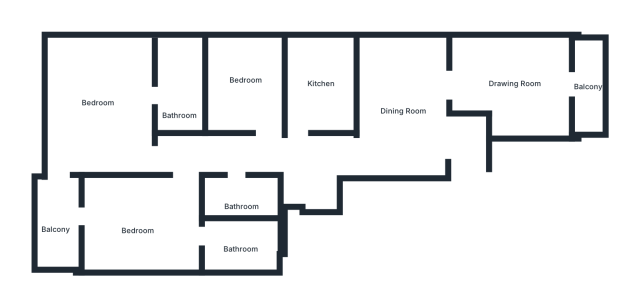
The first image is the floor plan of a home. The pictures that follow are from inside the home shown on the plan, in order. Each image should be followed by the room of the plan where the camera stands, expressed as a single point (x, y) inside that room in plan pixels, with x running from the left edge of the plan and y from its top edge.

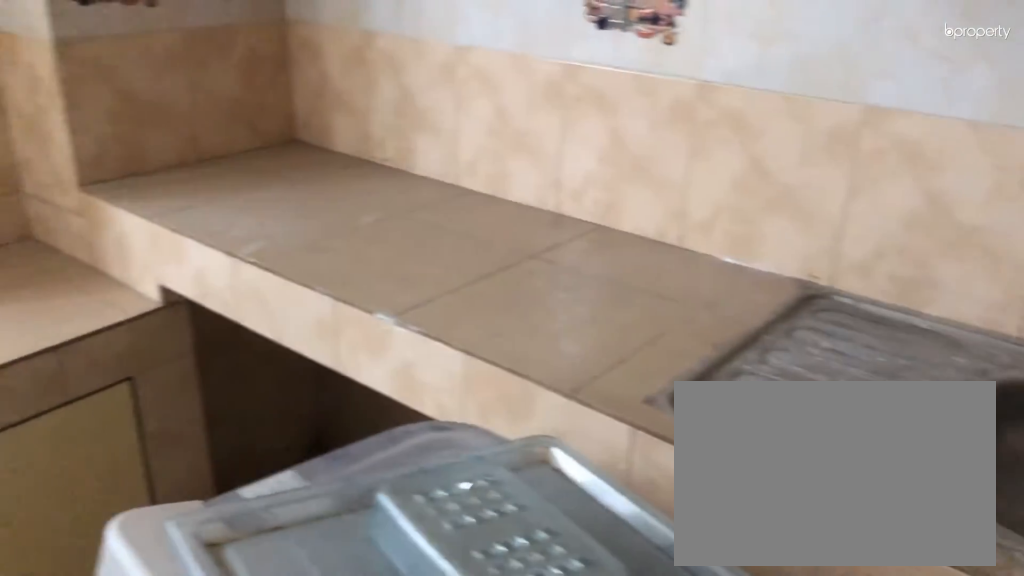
(325, 86)
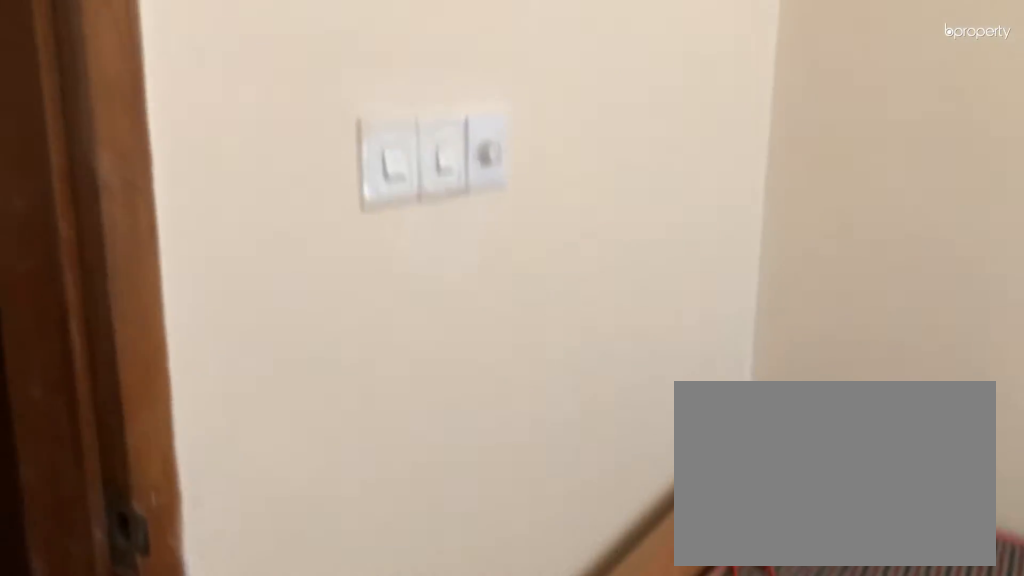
(248, 87)
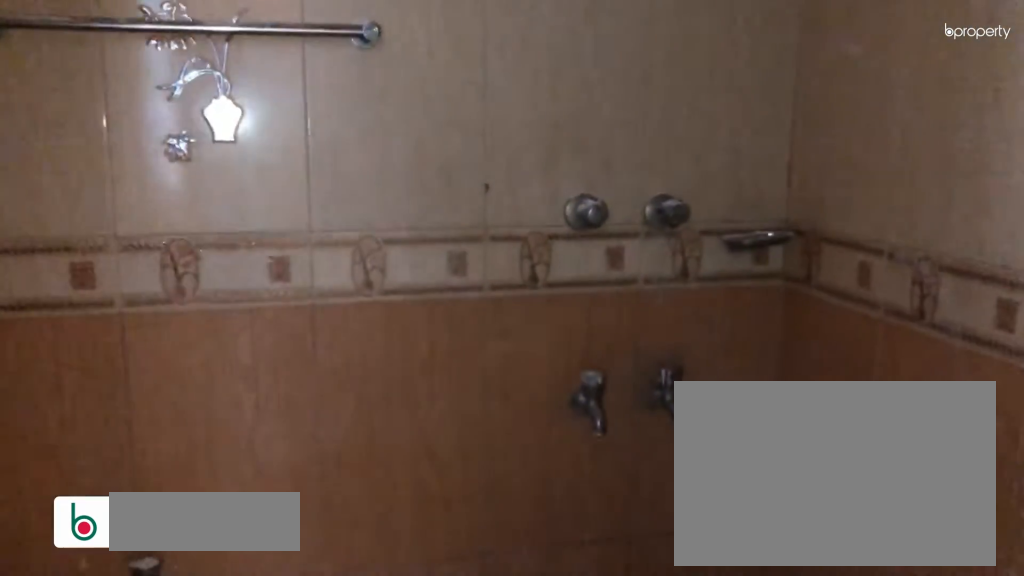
(243, 195)
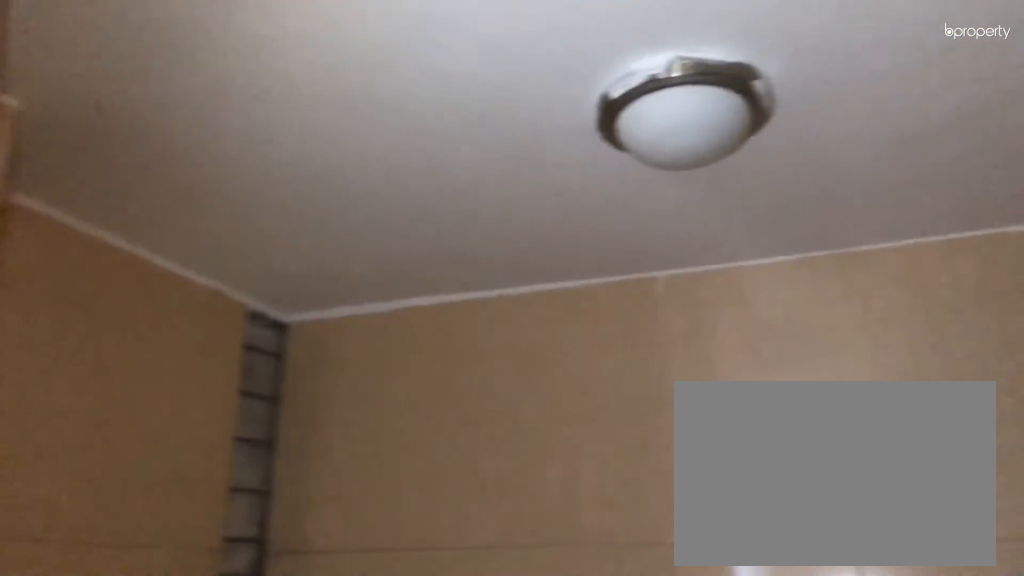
(243, 195)
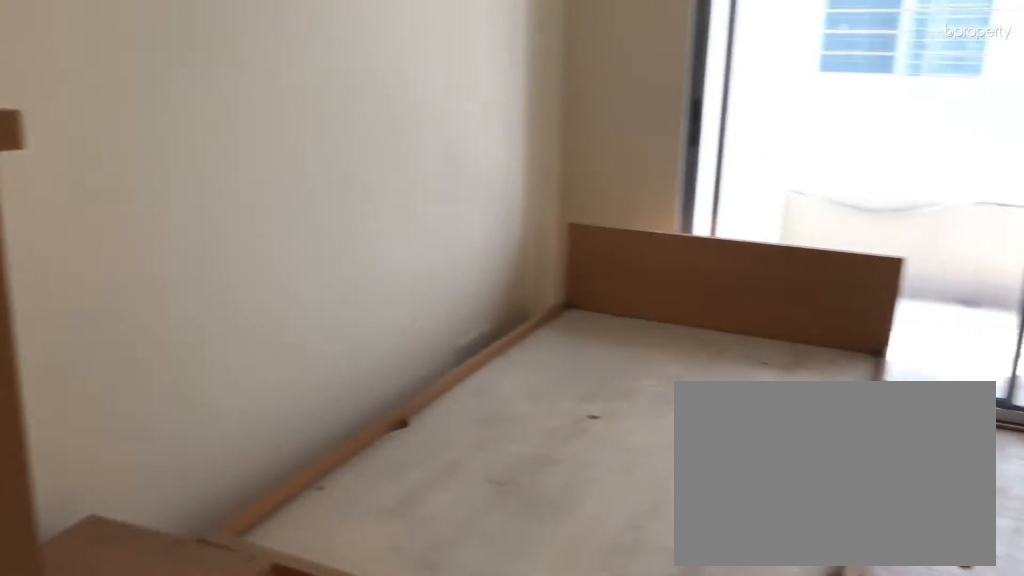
(146, 226)
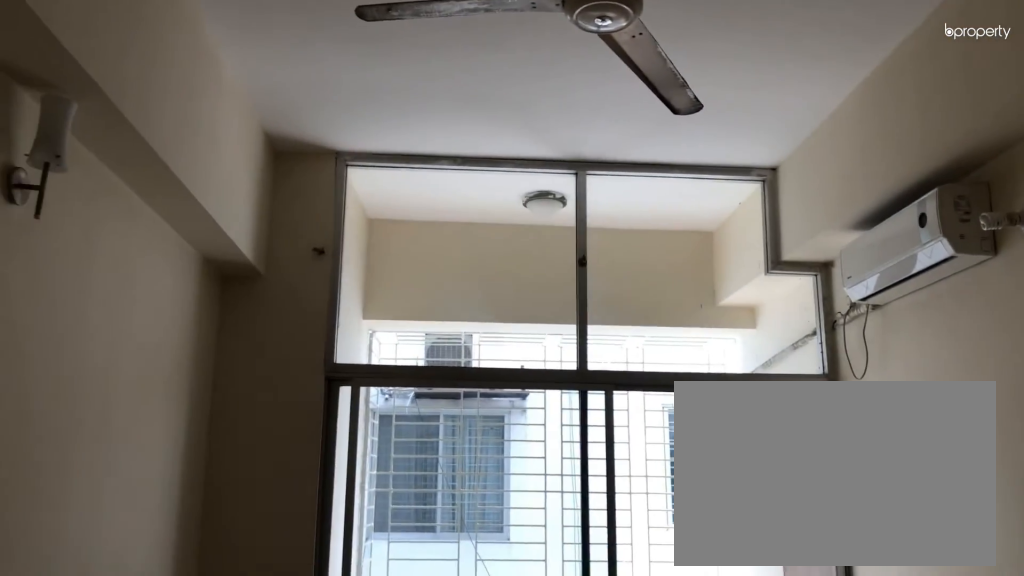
(146, 226)
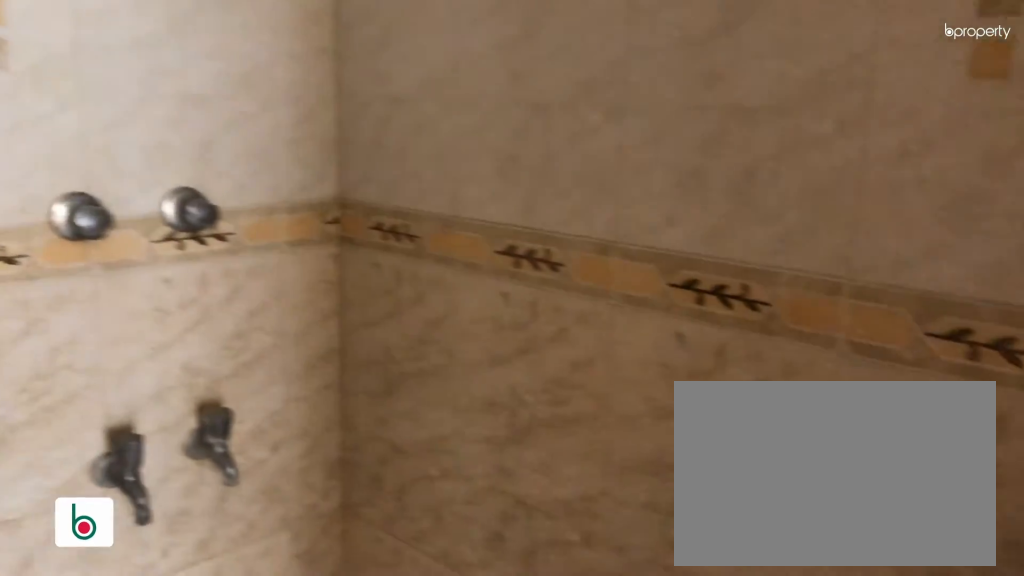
(243, 246)
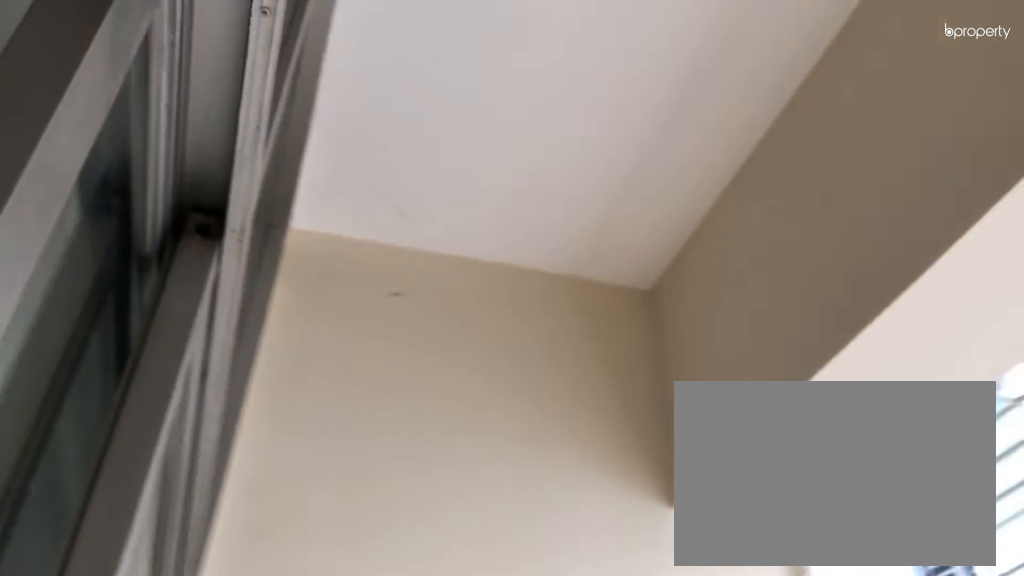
(62, 229)
